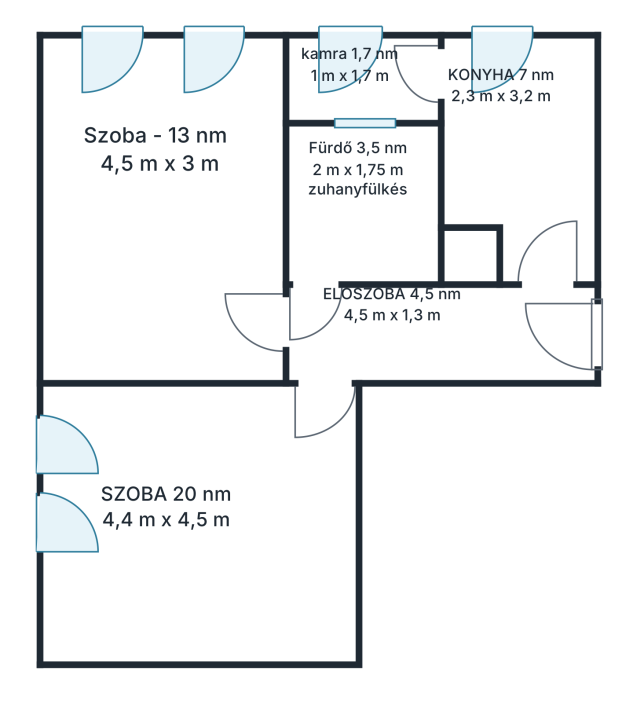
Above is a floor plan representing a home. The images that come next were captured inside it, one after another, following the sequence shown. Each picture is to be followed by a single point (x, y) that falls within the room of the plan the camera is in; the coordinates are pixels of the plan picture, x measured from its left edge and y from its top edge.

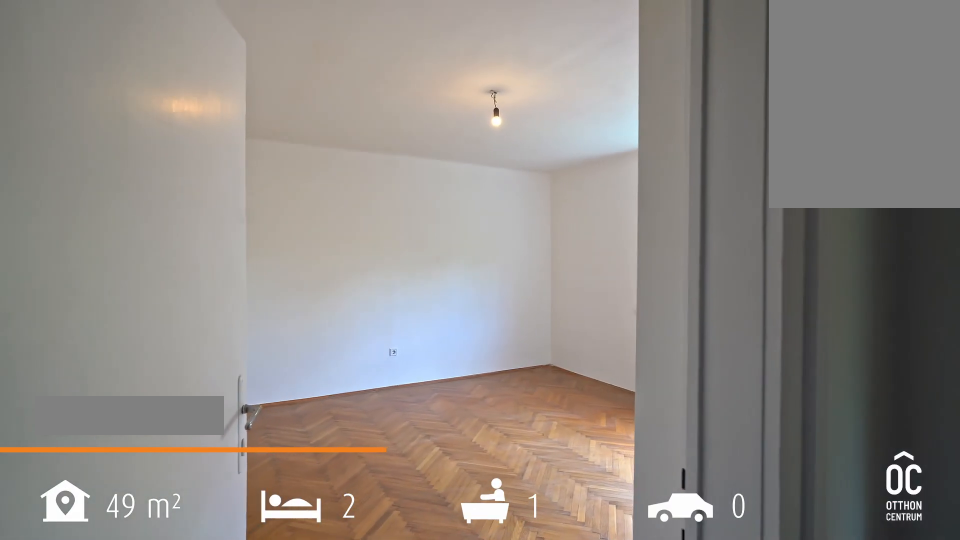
(204, 527)
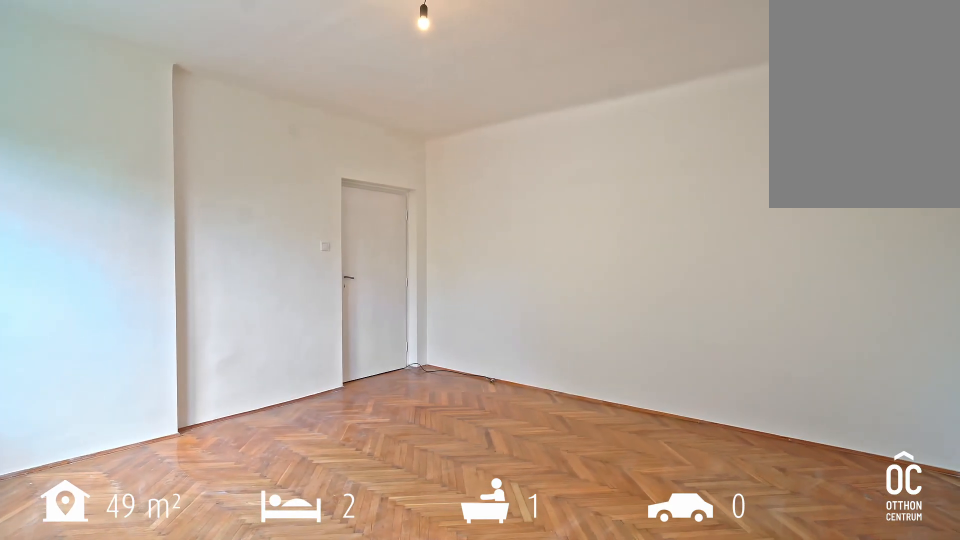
(204, 527)
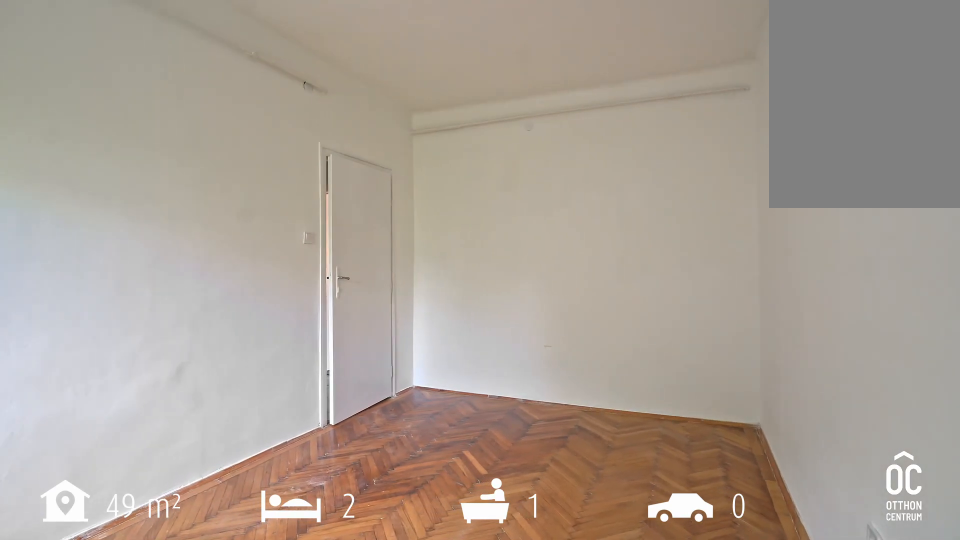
(162, 235)
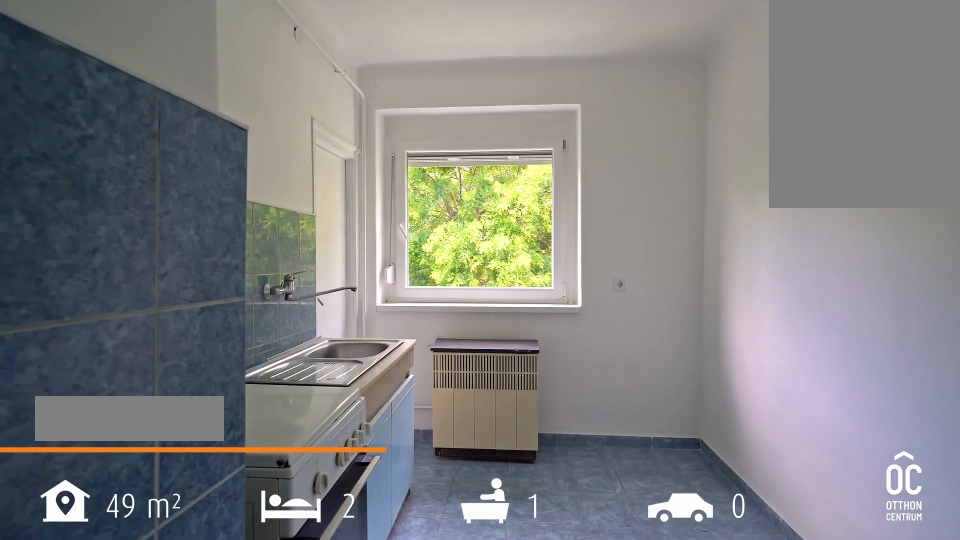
(510, 154)
